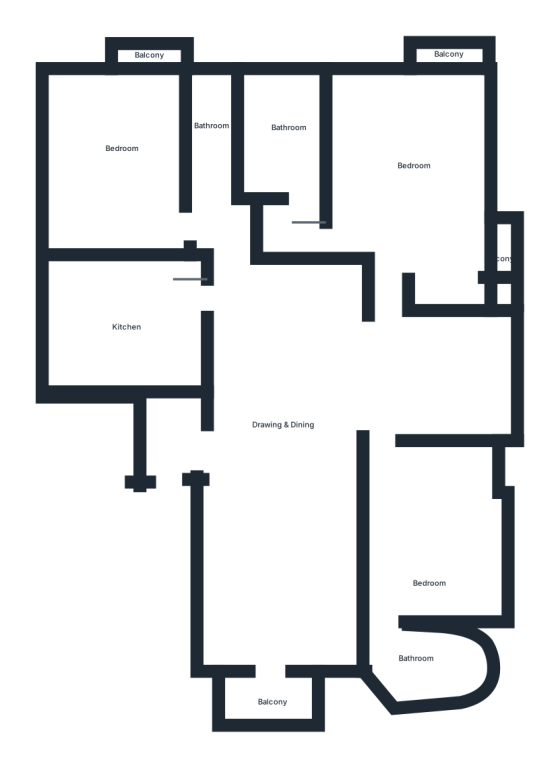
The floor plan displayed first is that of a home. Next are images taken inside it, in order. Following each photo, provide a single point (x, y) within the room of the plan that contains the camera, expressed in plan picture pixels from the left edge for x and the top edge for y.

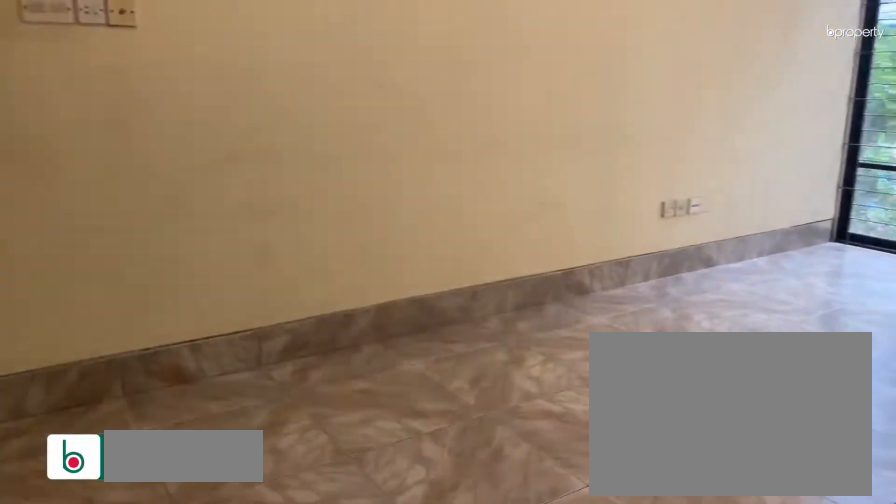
(284, 413)
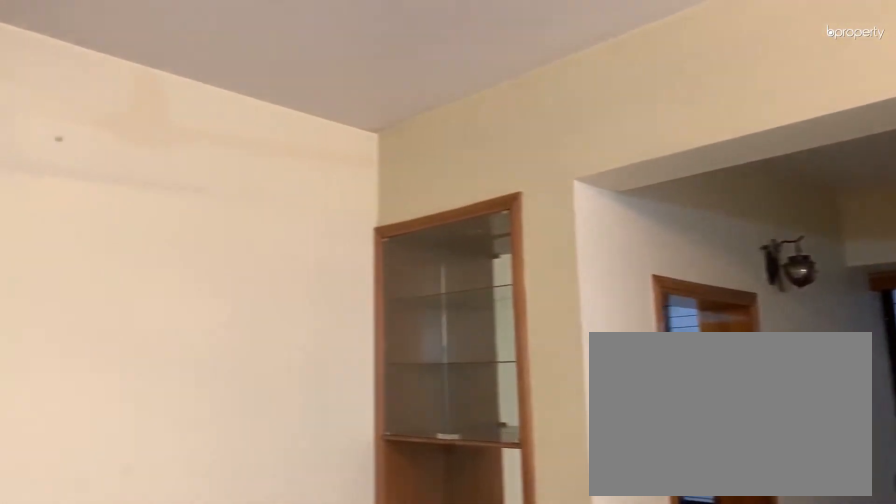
(284, 412)
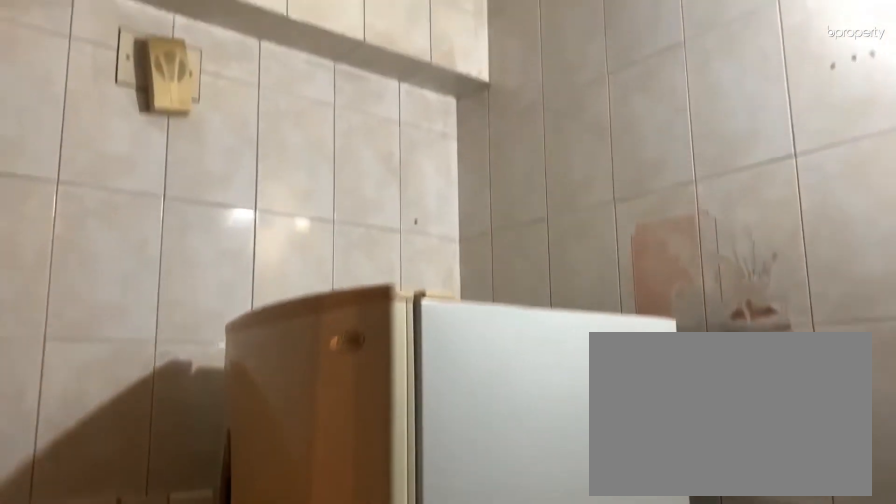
(123, 323)
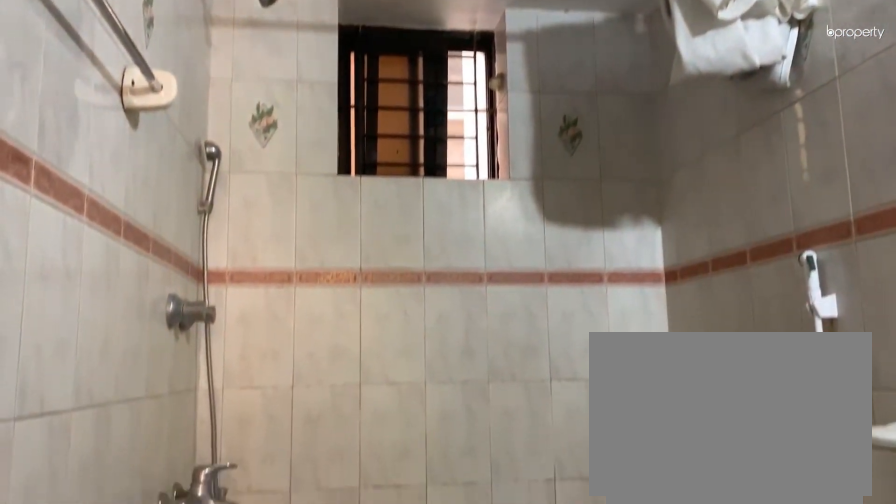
(217, 131)
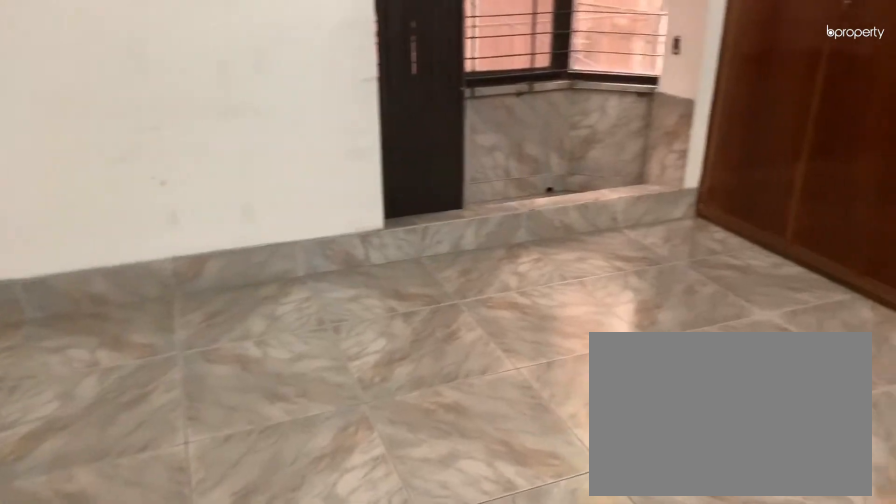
(415, 167)
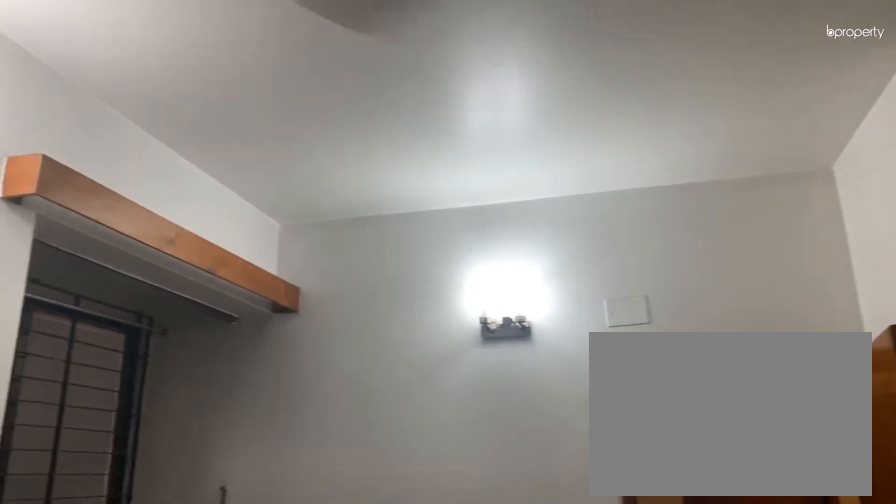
(415, 167)
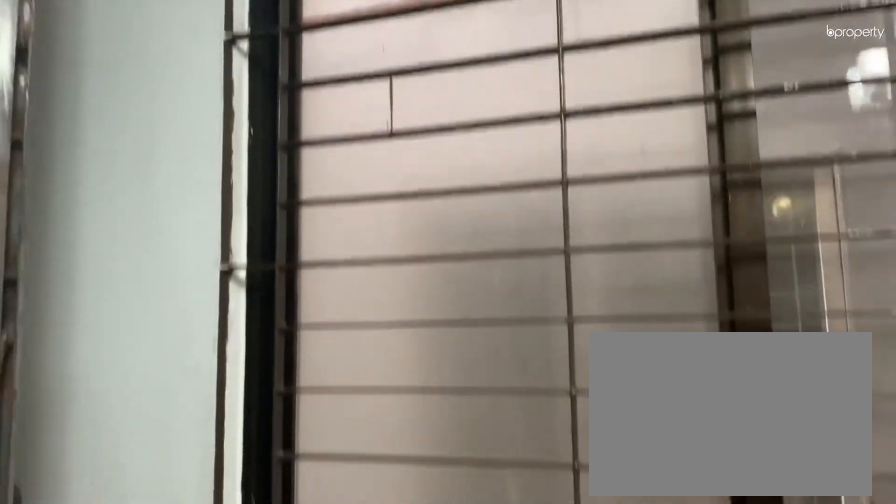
(508, 259)
